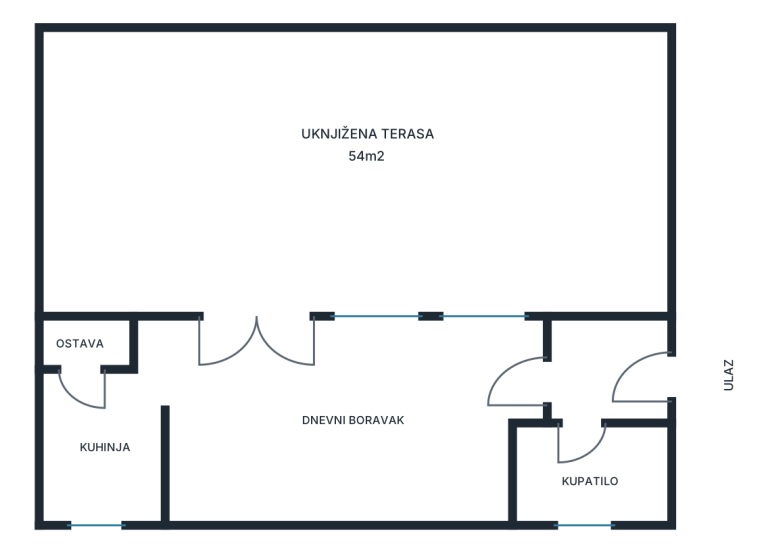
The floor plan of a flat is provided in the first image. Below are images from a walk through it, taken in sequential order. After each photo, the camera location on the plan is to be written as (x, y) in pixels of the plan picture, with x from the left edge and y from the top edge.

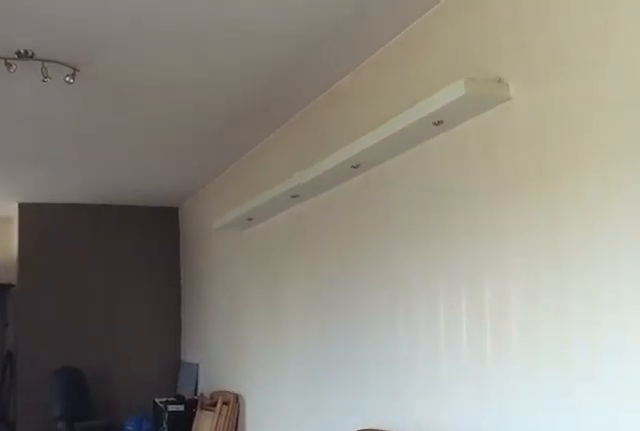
(185, 377)
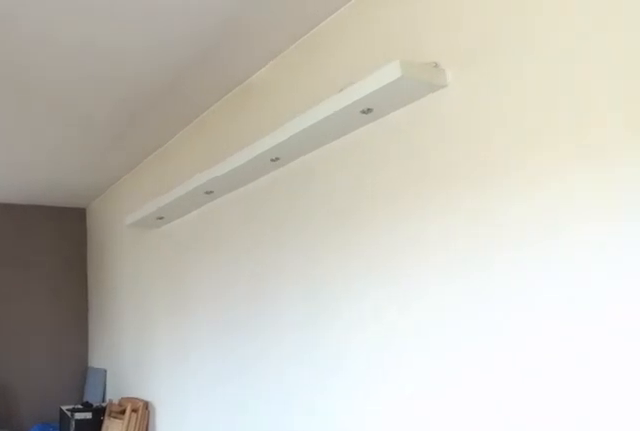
(213, 377)
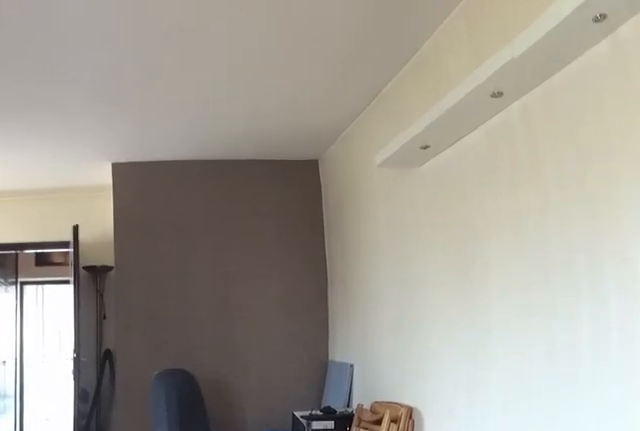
(224, 391)
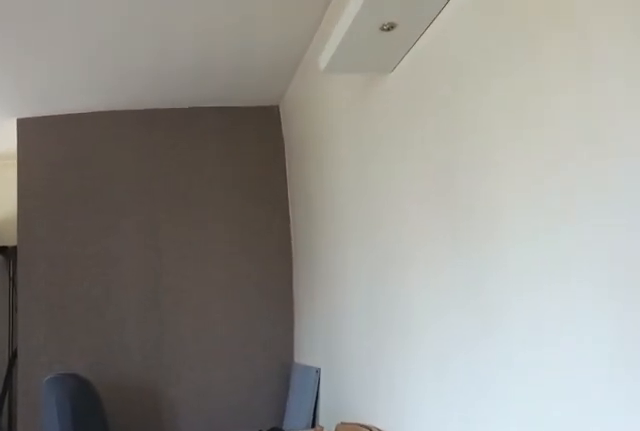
(276, 421)
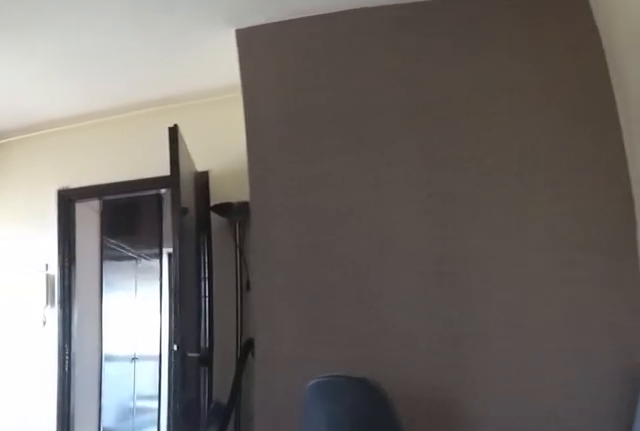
(321, 418)
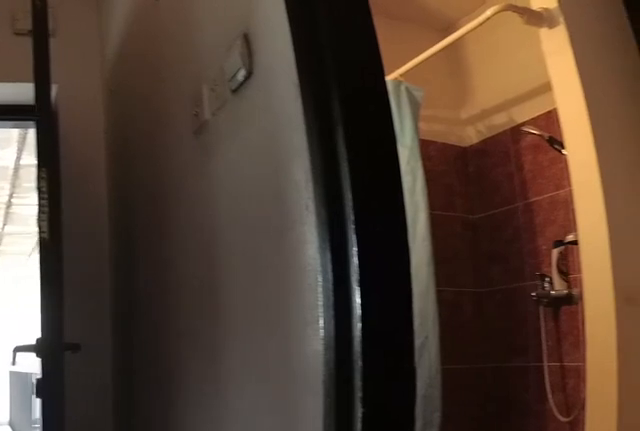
(520, 389)
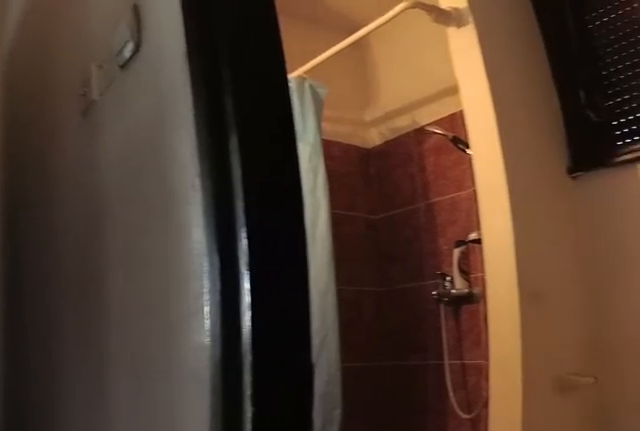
(524, 390)
